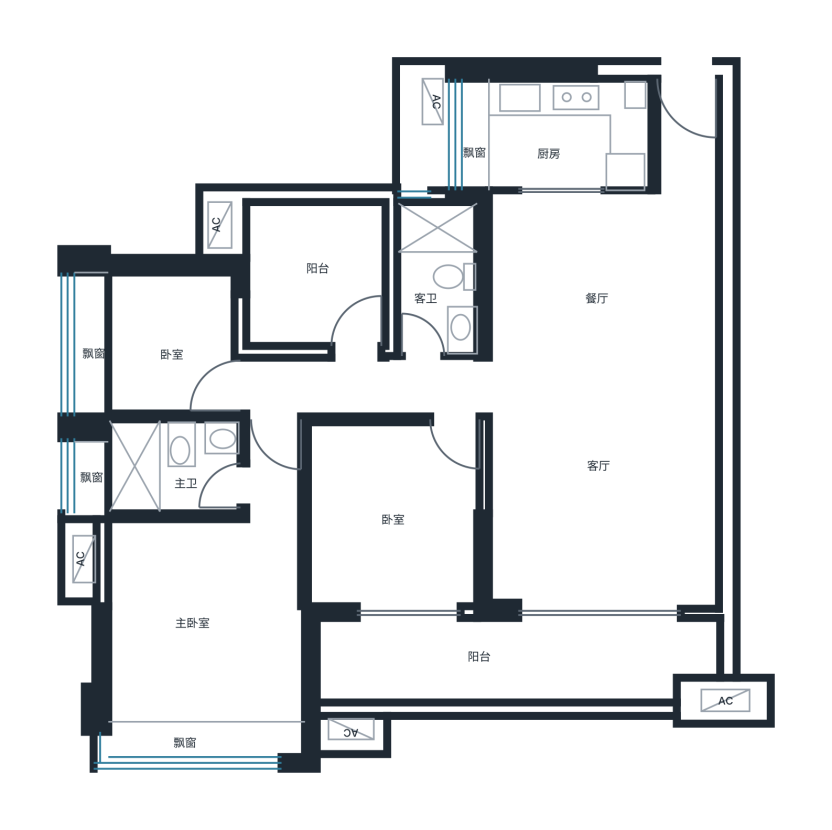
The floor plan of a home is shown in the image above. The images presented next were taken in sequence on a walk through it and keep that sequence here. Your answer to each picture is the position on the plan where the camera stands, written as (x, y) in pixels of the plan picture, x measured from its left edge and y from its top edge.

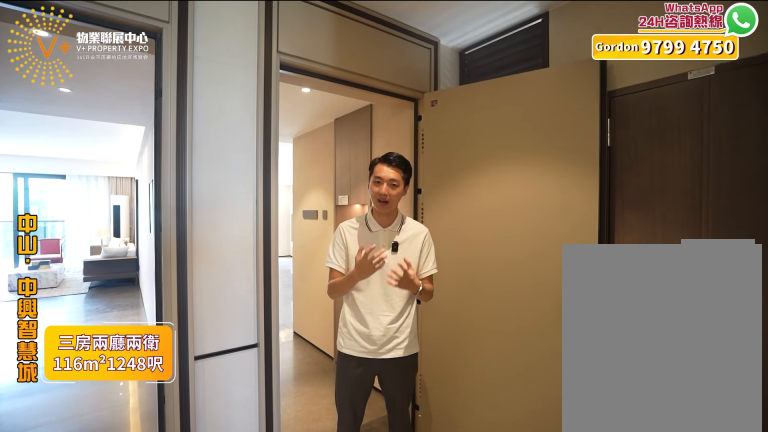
(682, 114)
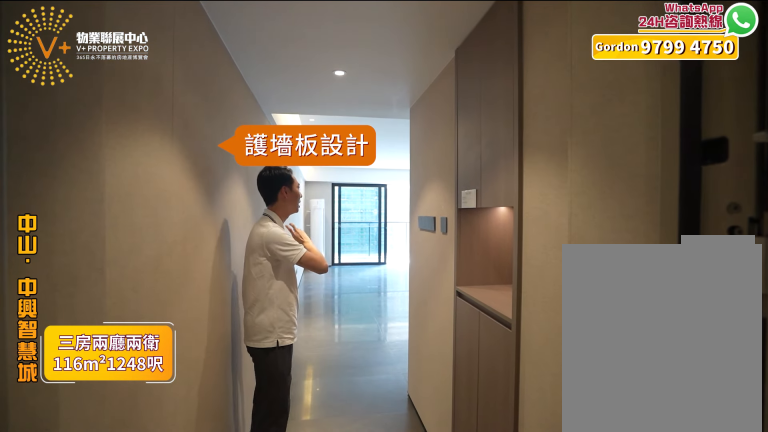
(681, 113)
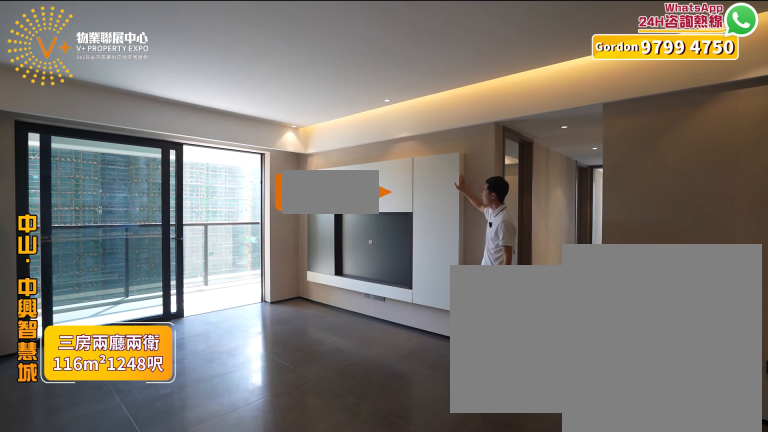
(664, 420)
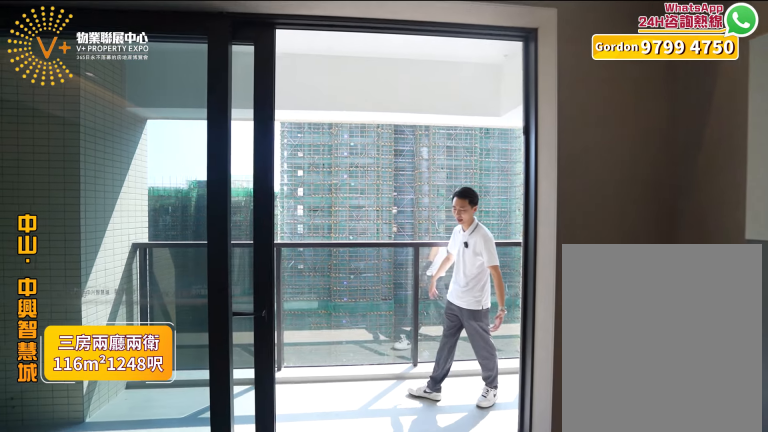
(589, 626)
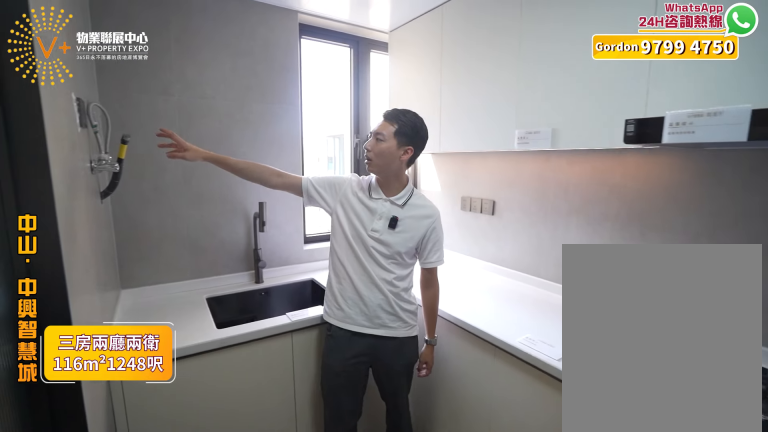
(563, 134)
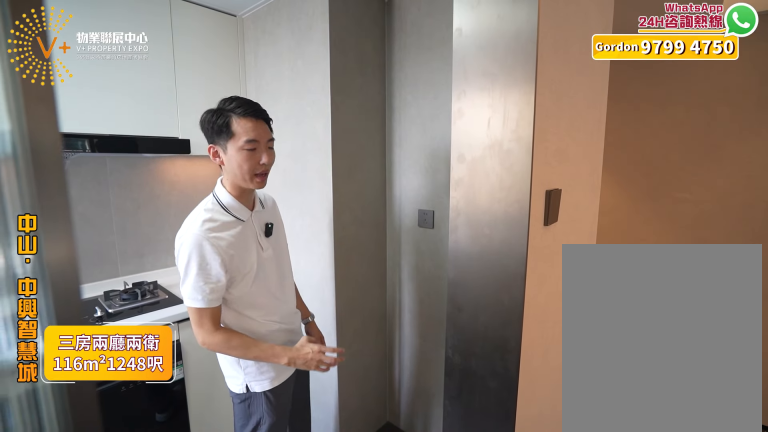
(559, 134)
